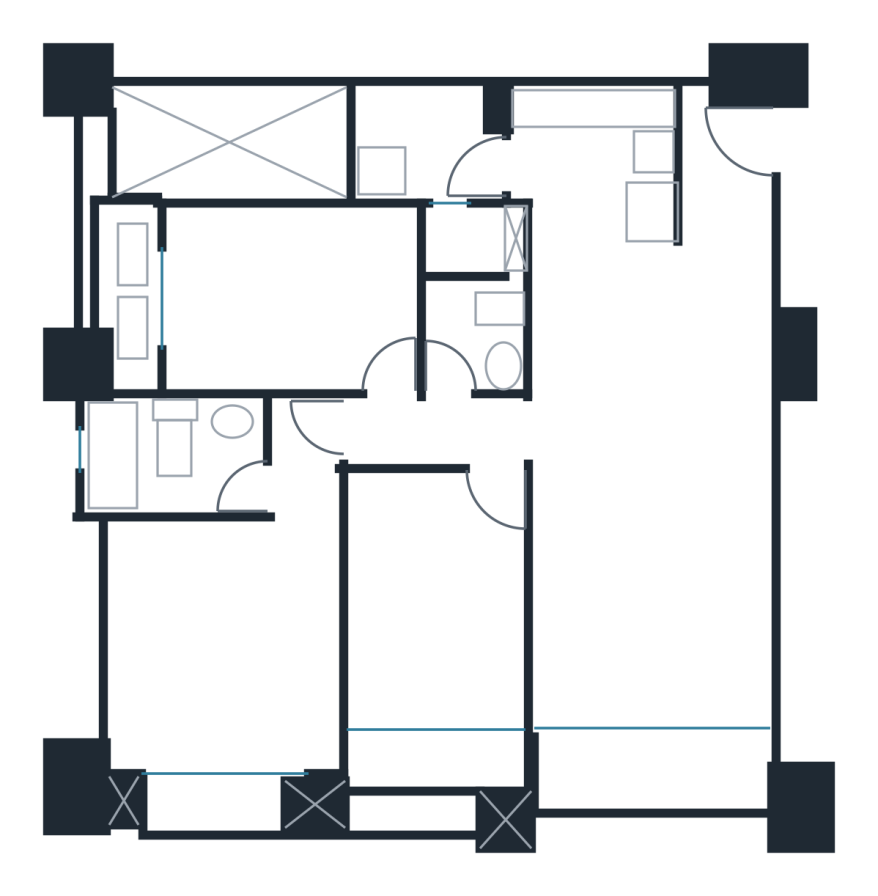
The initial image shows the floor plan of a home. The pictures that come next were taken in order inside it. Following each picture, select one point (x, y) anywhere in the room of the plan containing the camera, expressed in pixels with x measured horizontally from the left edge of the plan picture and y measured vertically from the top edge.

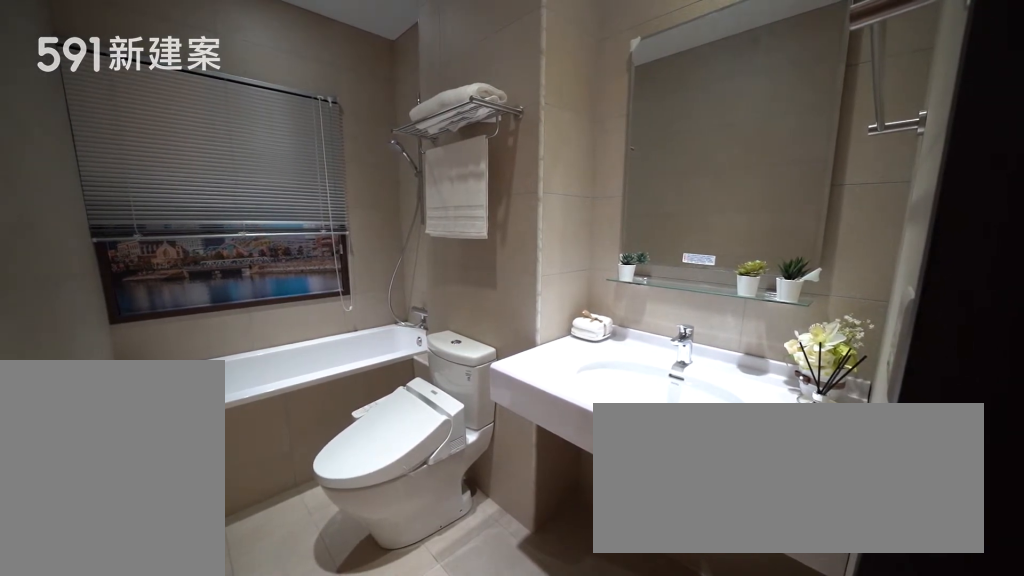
(175, 458)
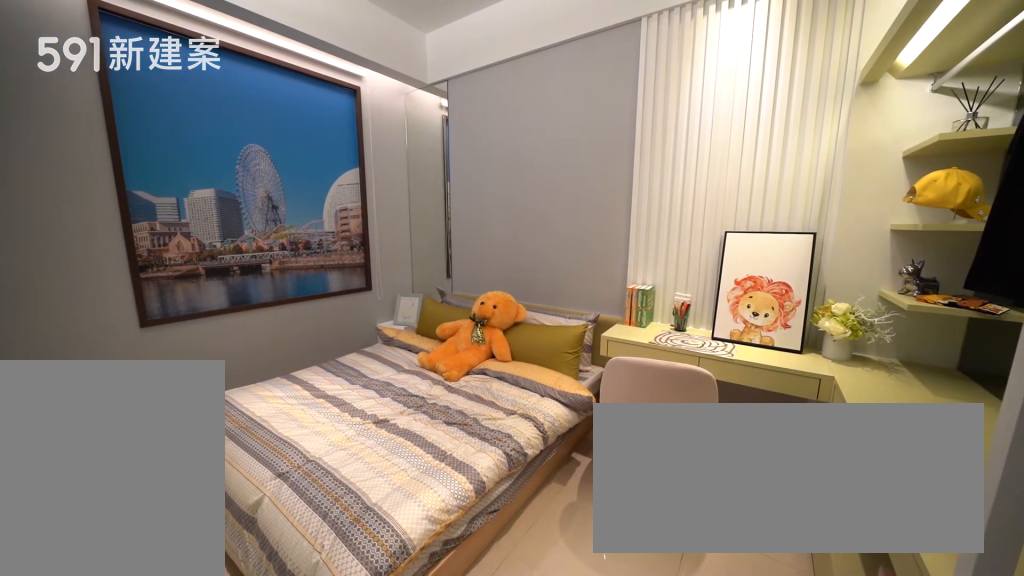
(297, 302)
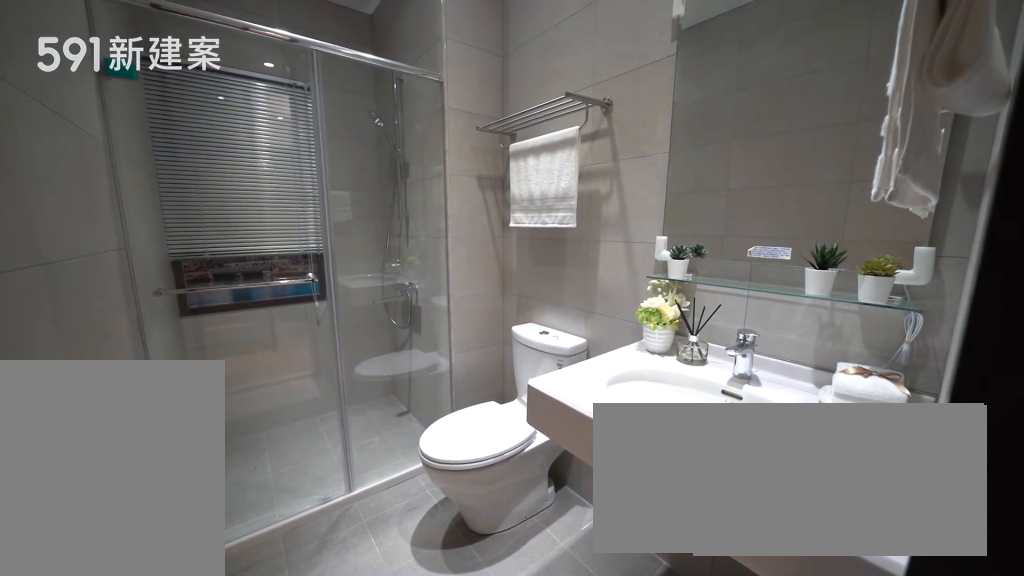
(472, 287)
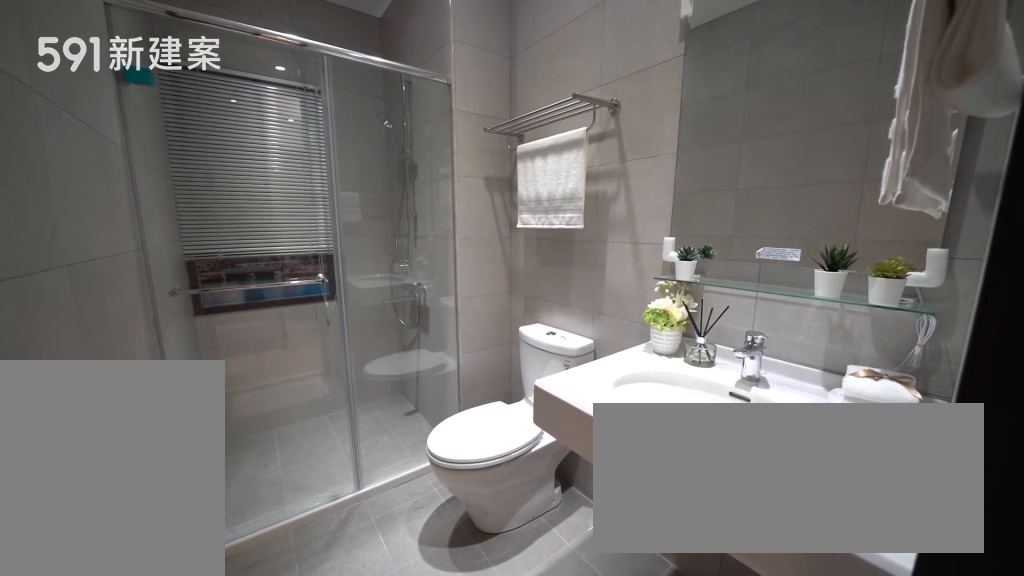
(472, 287)
